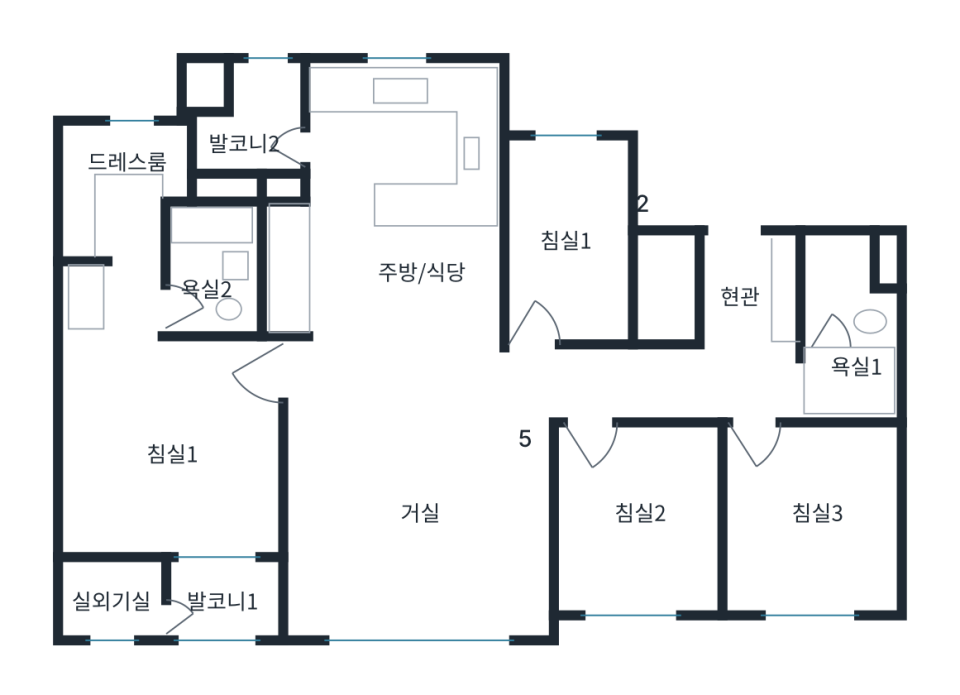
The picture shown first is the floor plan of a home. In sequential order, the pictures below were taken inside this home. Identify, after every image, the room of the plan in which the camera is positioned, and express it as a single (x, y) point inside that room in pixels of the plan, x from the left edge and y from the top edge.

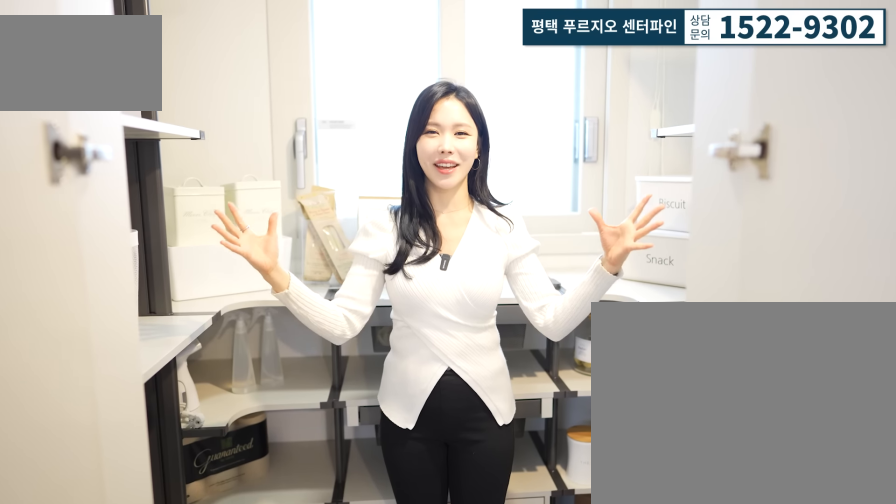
(566, 268)
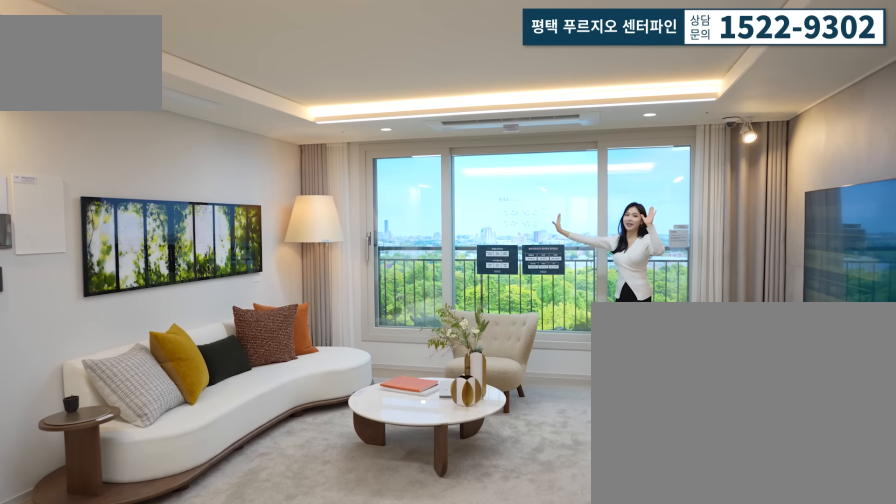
(411, 535)
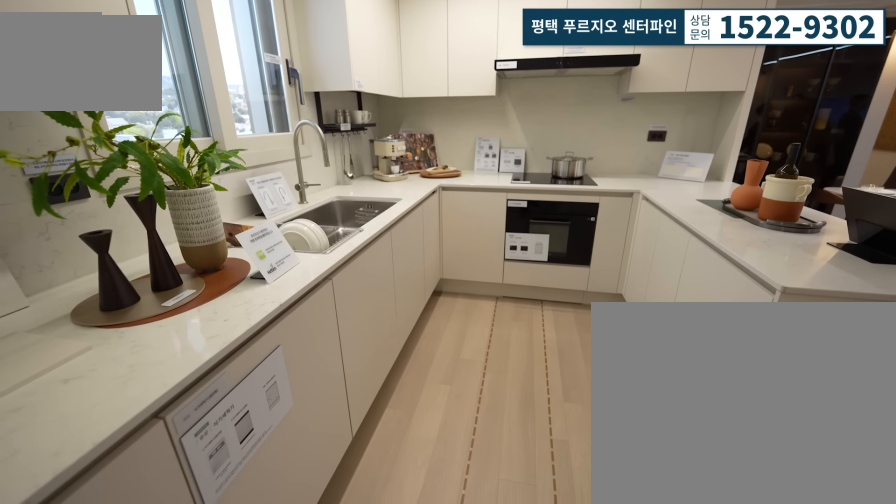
(411, 232)
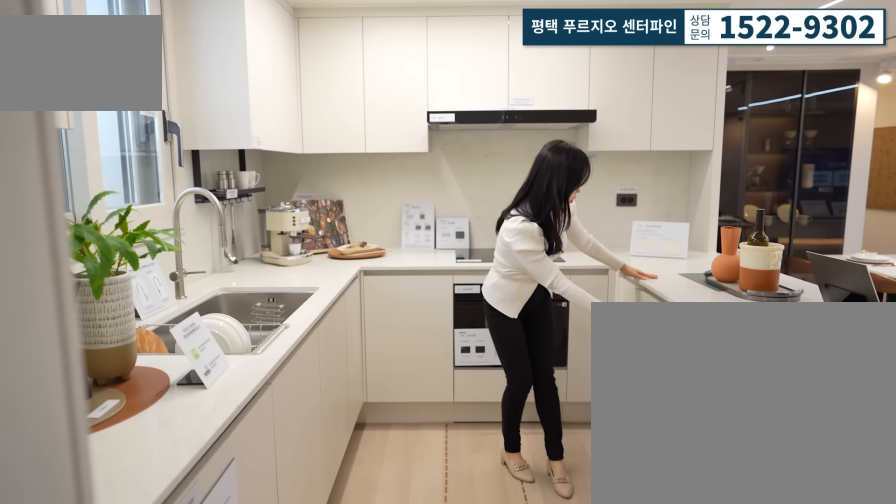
(411, 233)
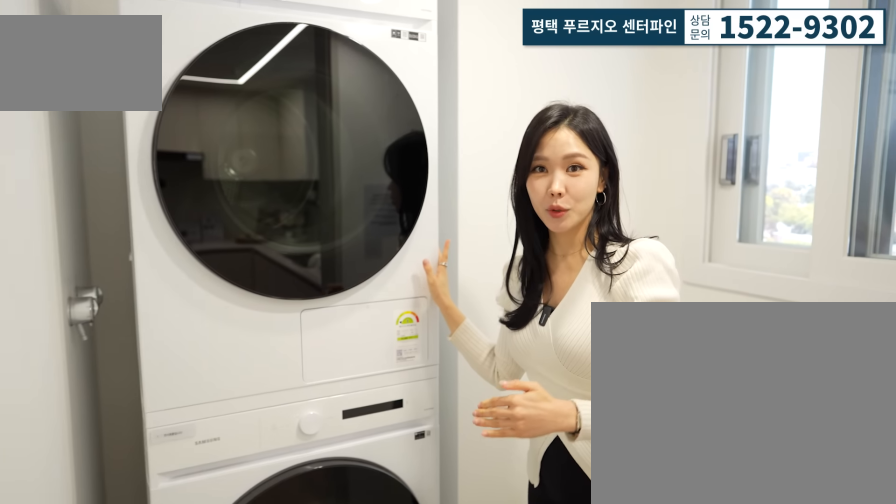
(239, 117)
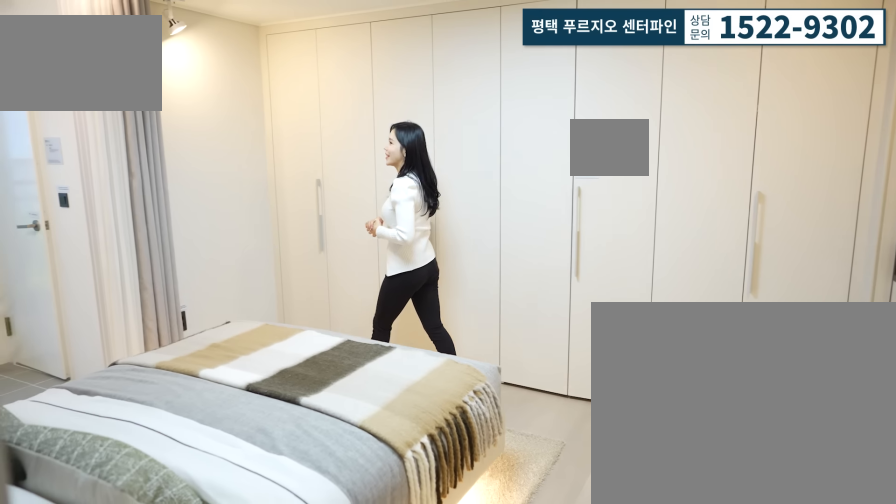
(172, 452)
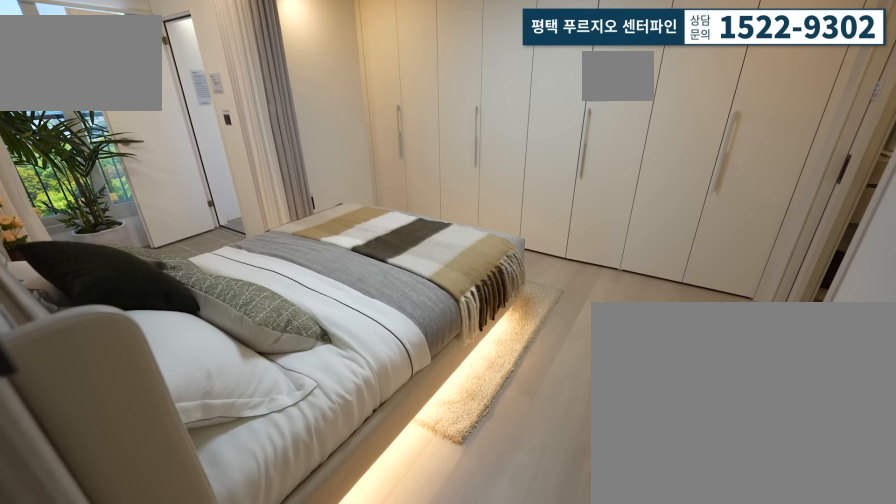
(172, 455)
